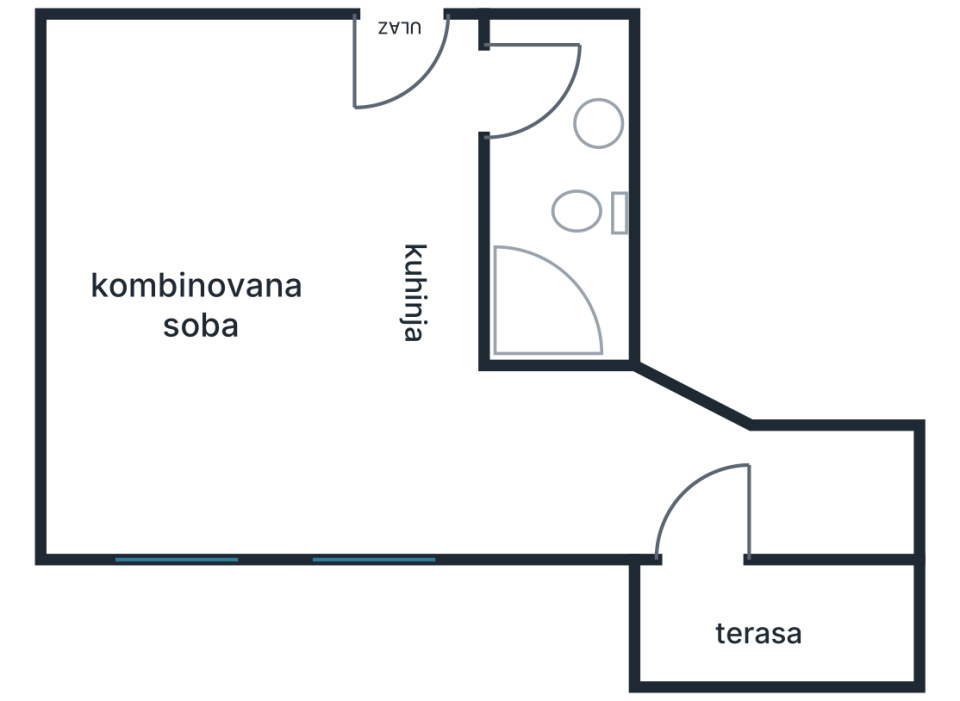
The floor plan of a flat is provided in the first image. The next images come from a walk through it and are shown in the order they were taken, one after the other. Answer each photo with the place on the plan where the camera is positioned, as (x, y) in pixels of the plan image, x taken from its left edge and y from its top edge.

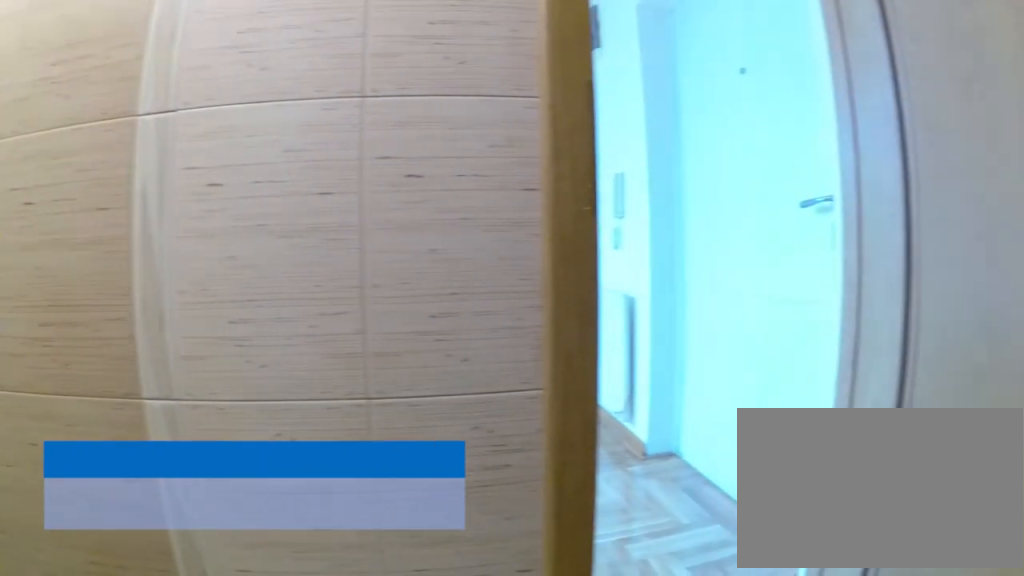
(582, 143)
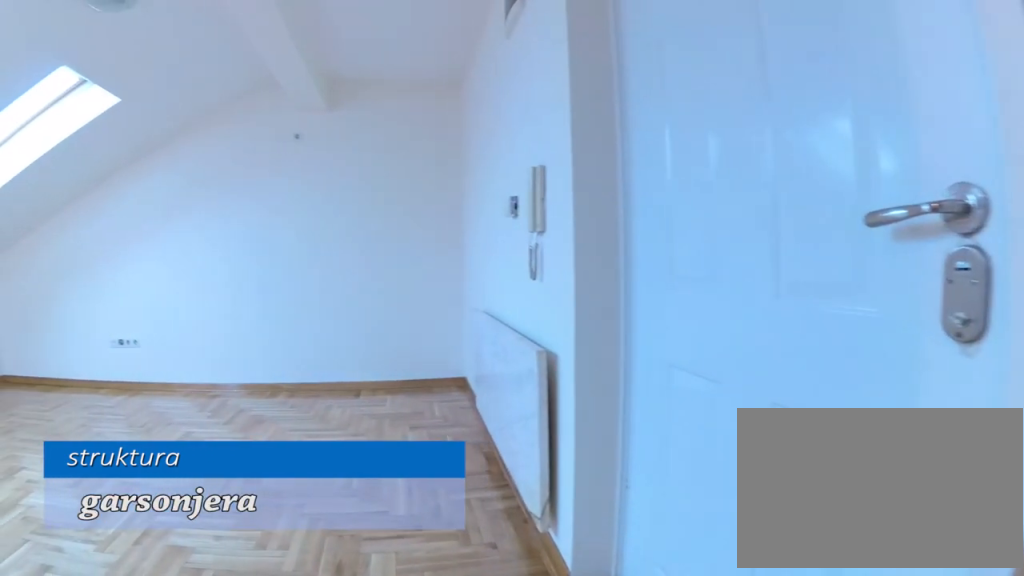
(540, 93)
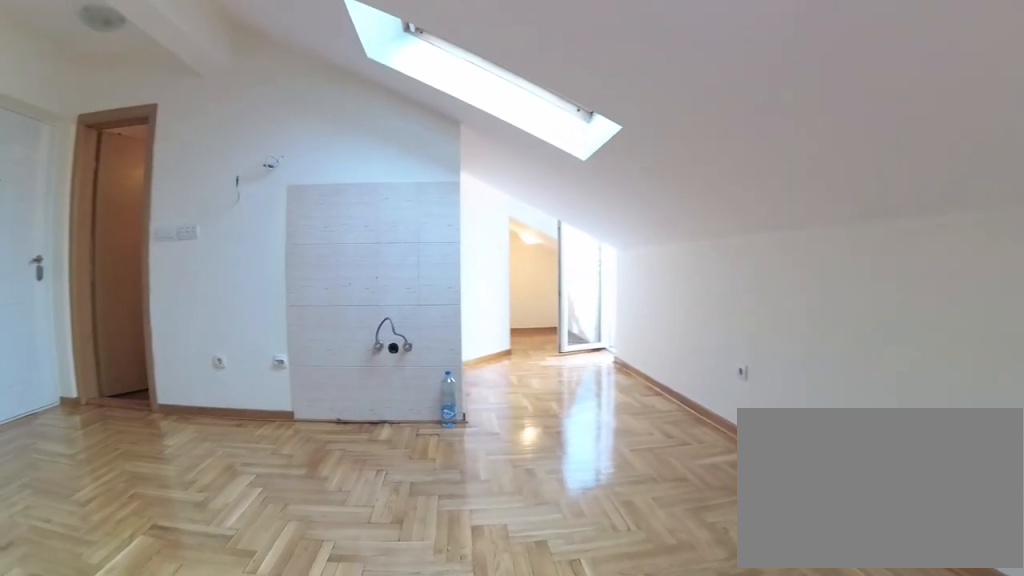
(112, 366)
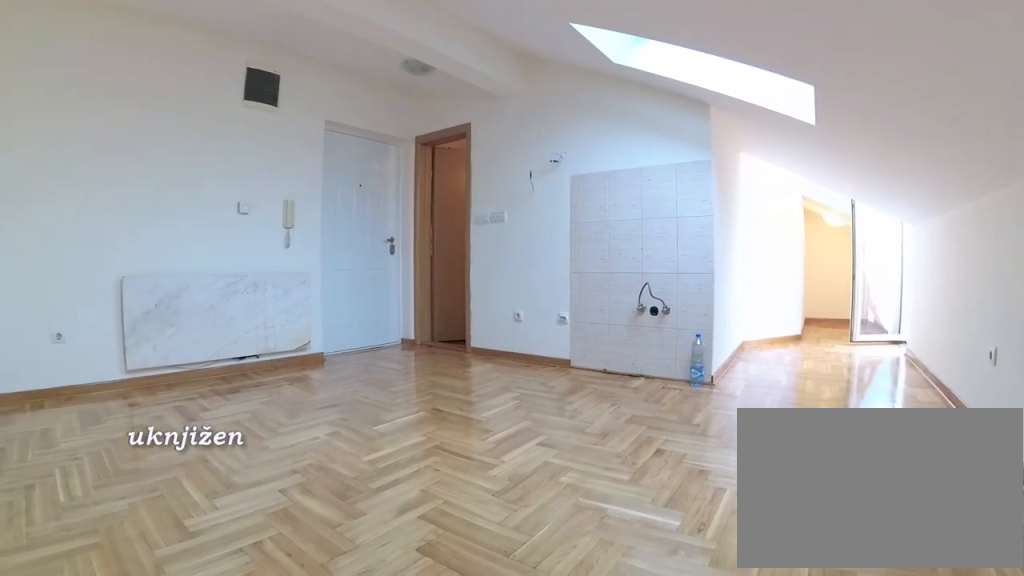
(134, 448)
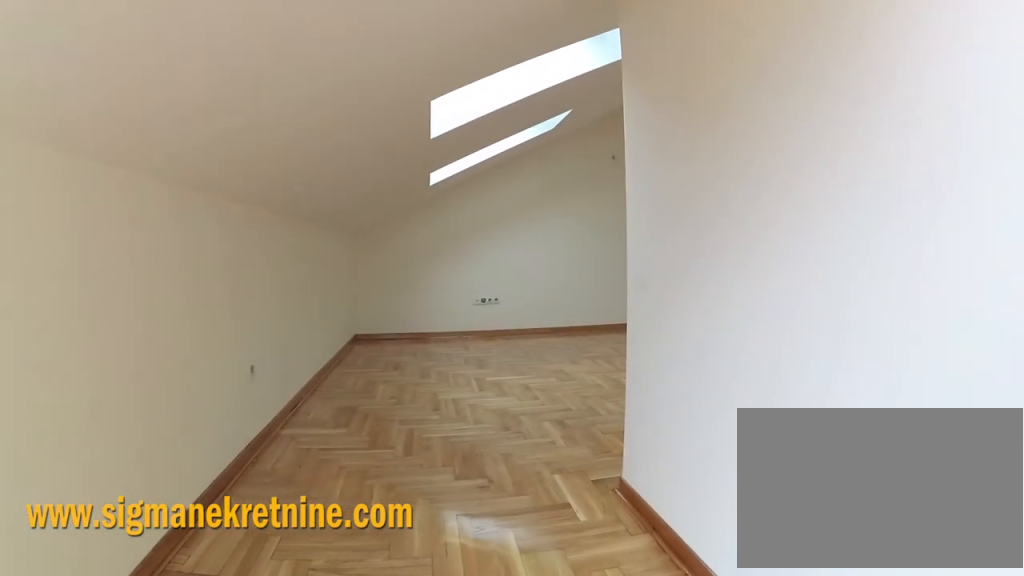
(683, 480)
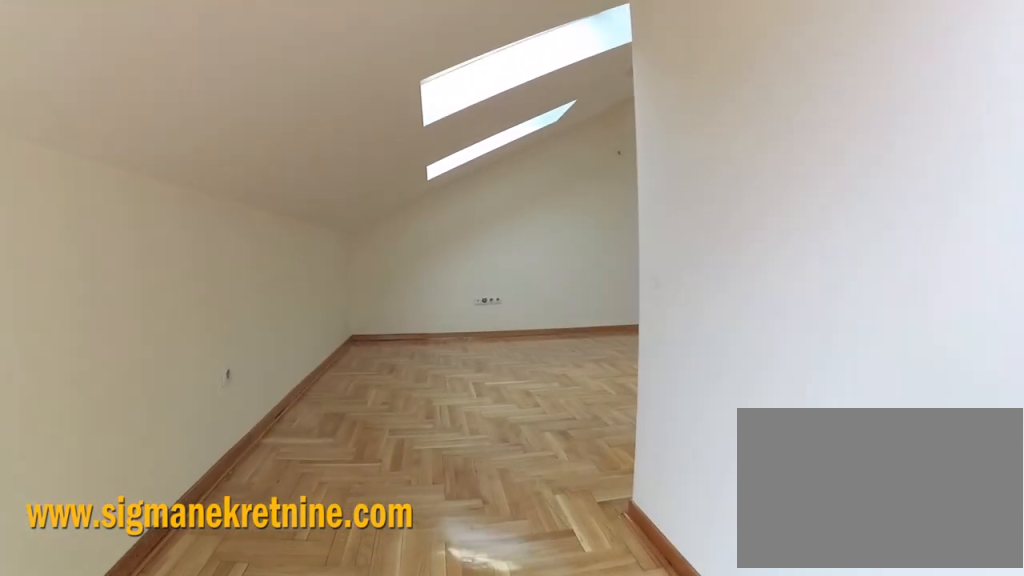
(651, 476)
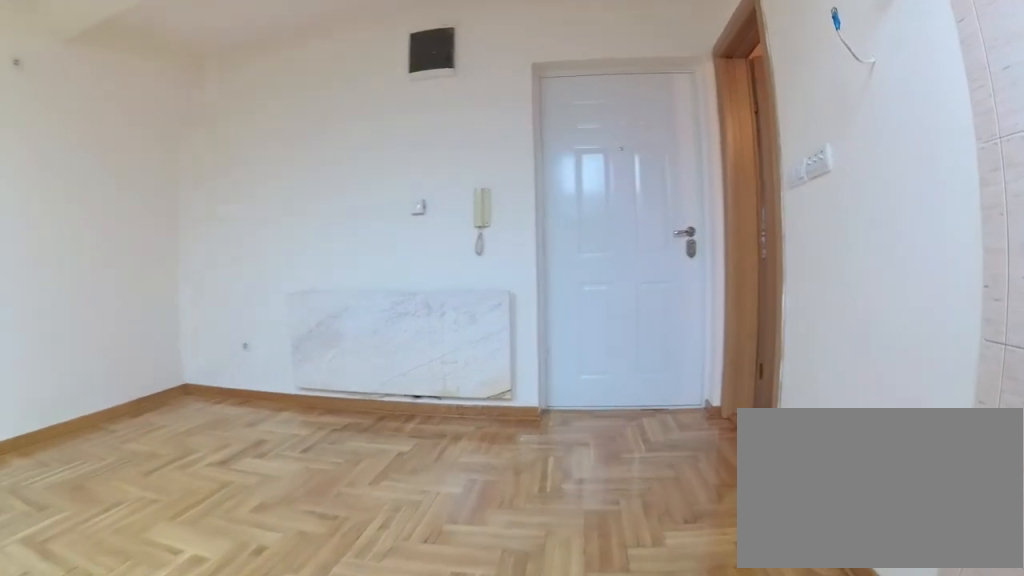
(432, 370)
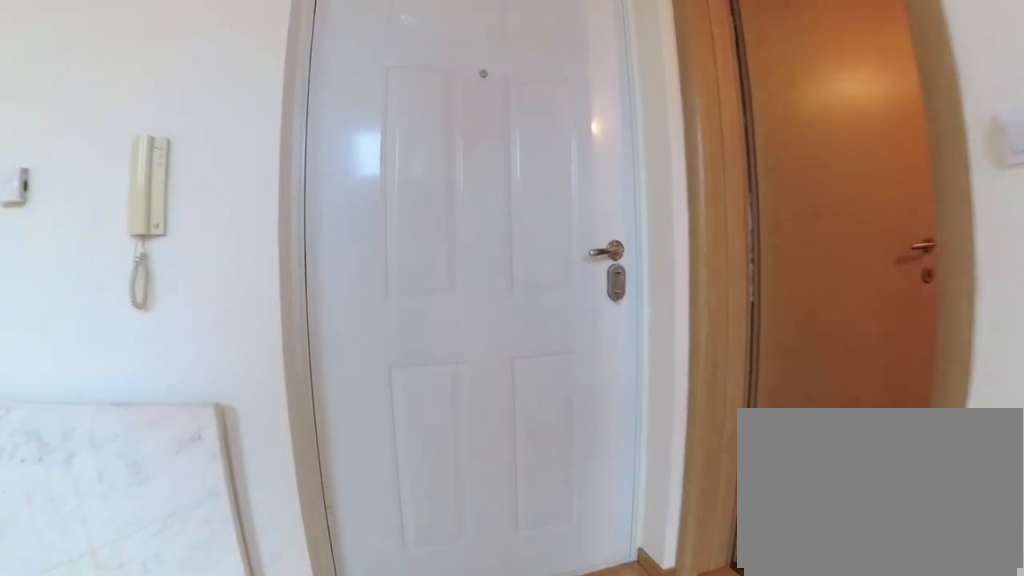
(431, 217)
